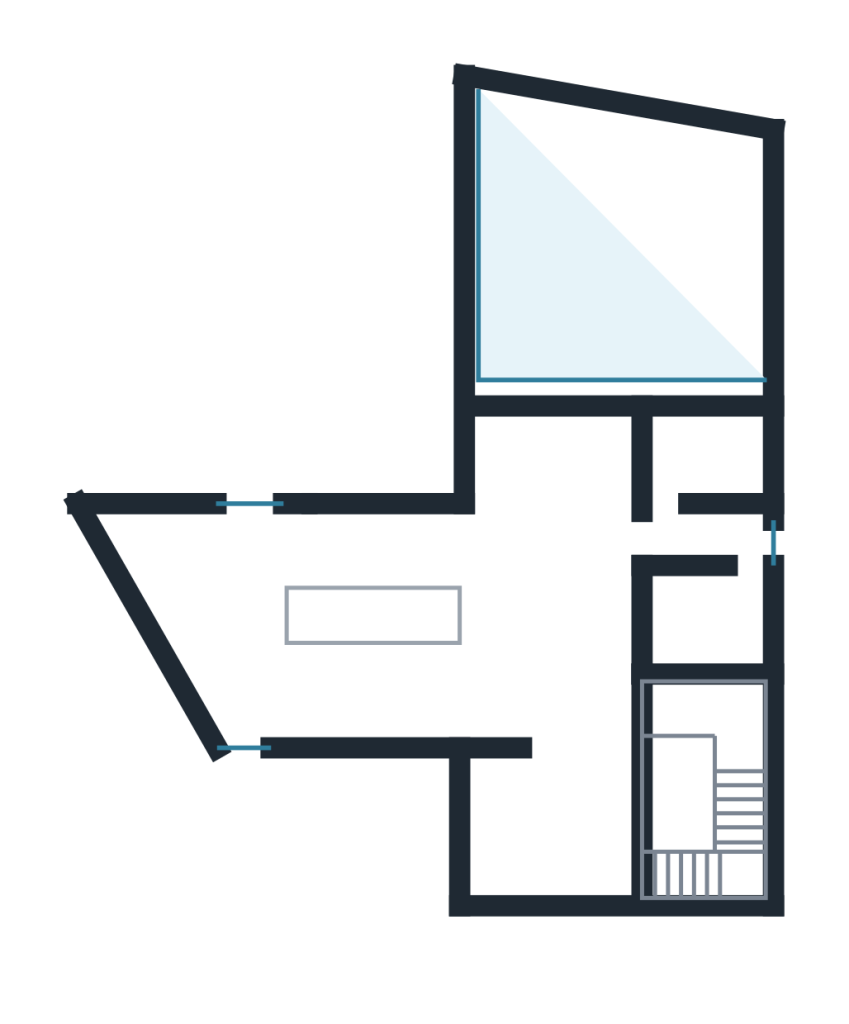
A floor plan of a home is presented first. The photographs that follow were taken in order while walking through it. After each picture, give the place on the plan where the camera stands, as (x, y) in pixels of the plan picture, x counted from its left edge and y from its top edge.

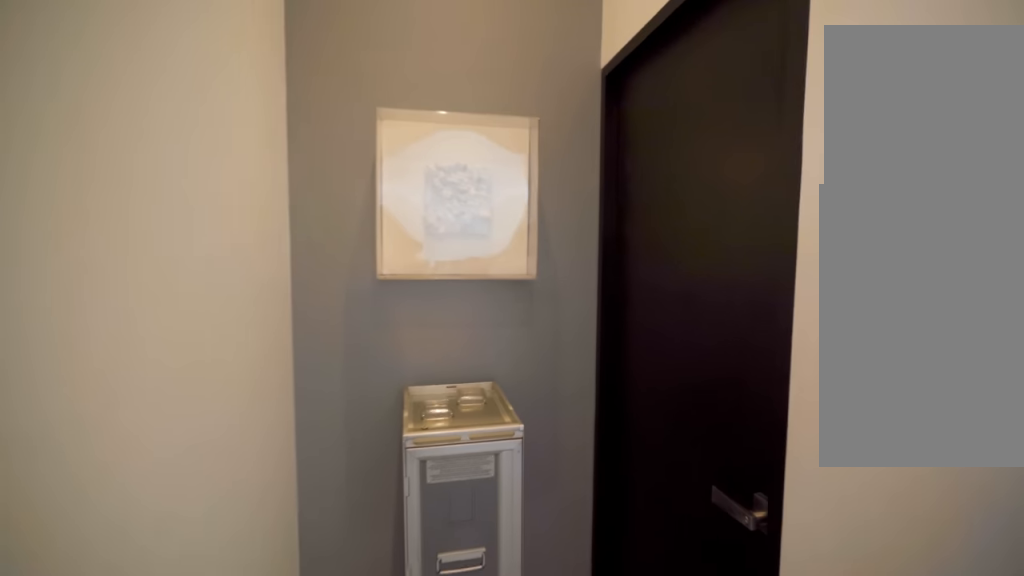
(665, 521)
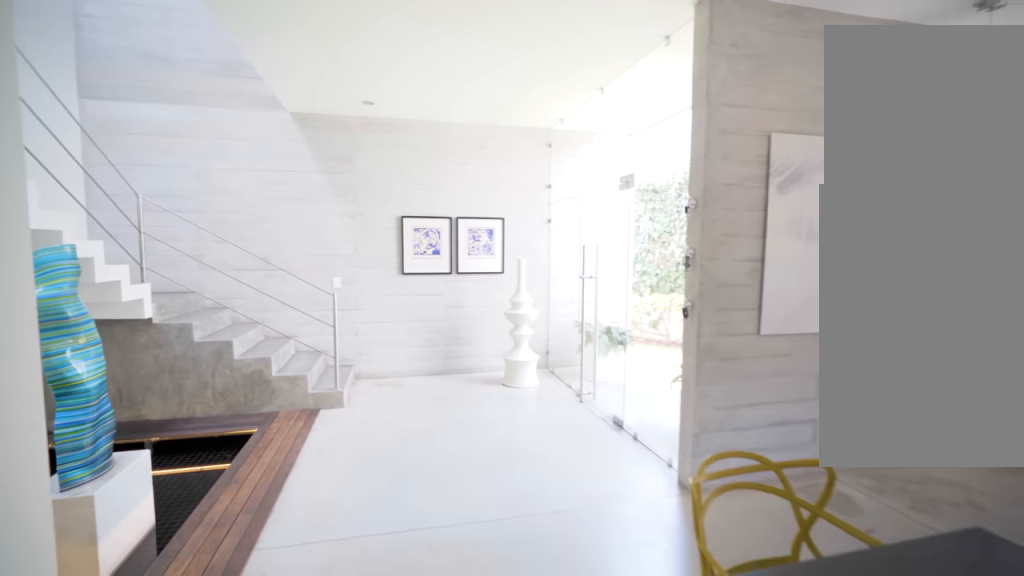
(584, 546)
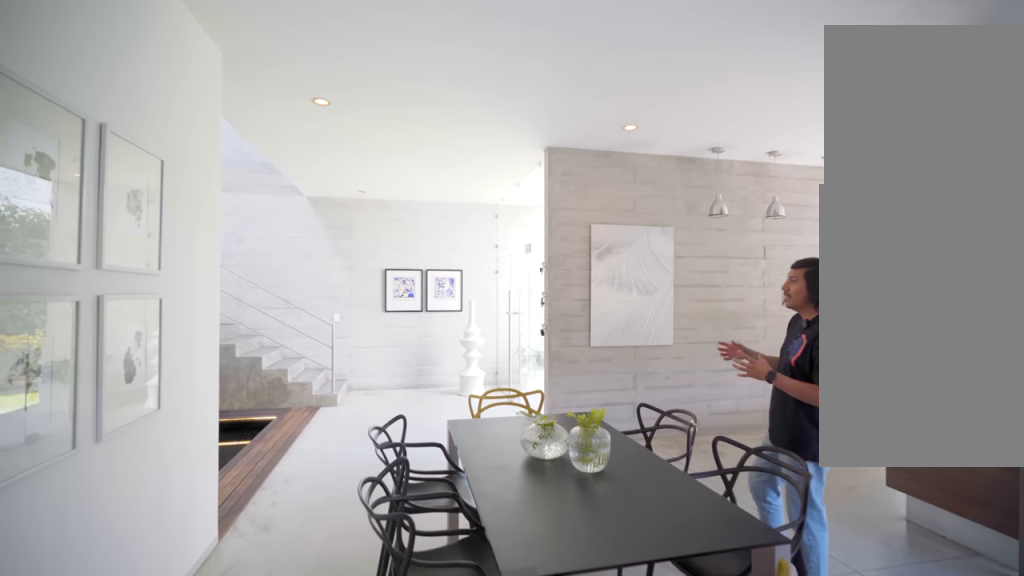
(594, 549)
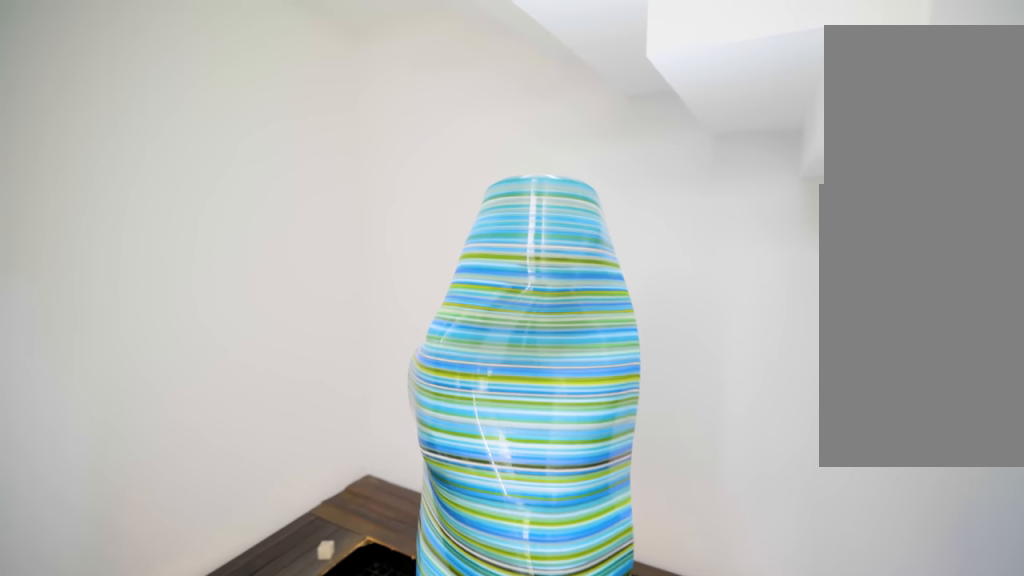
(601, 774)
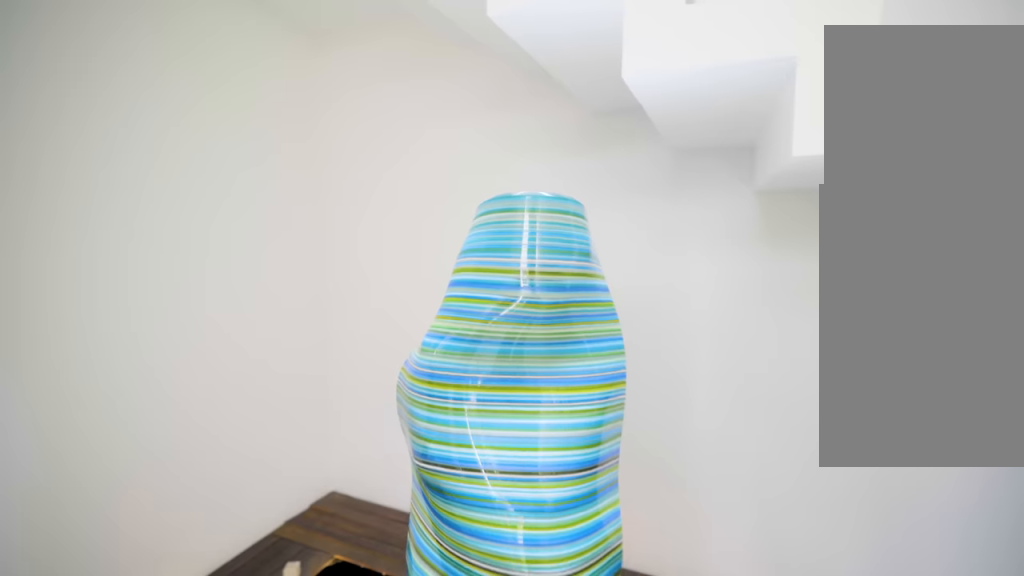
(600, 774)
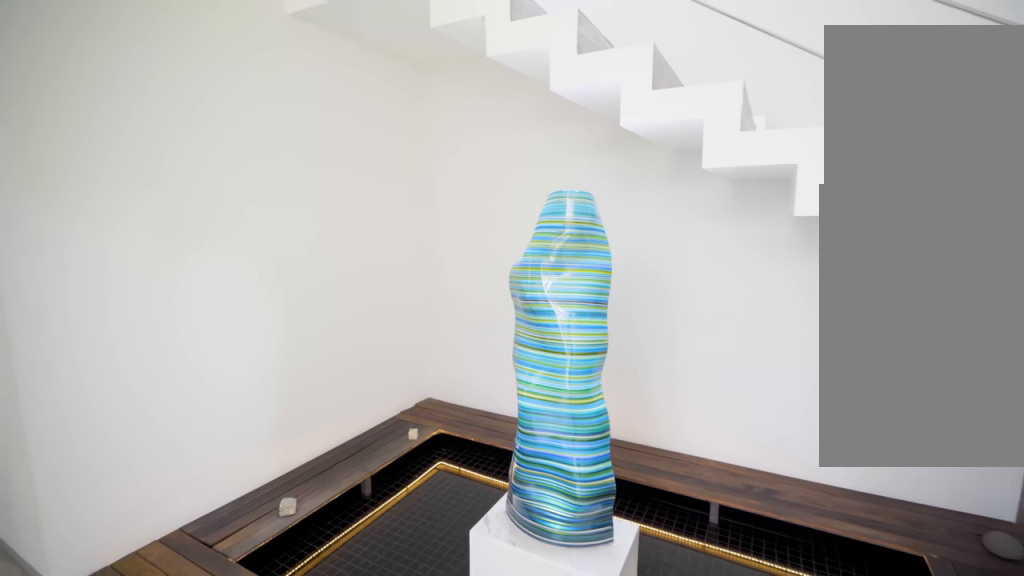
(601, 774)
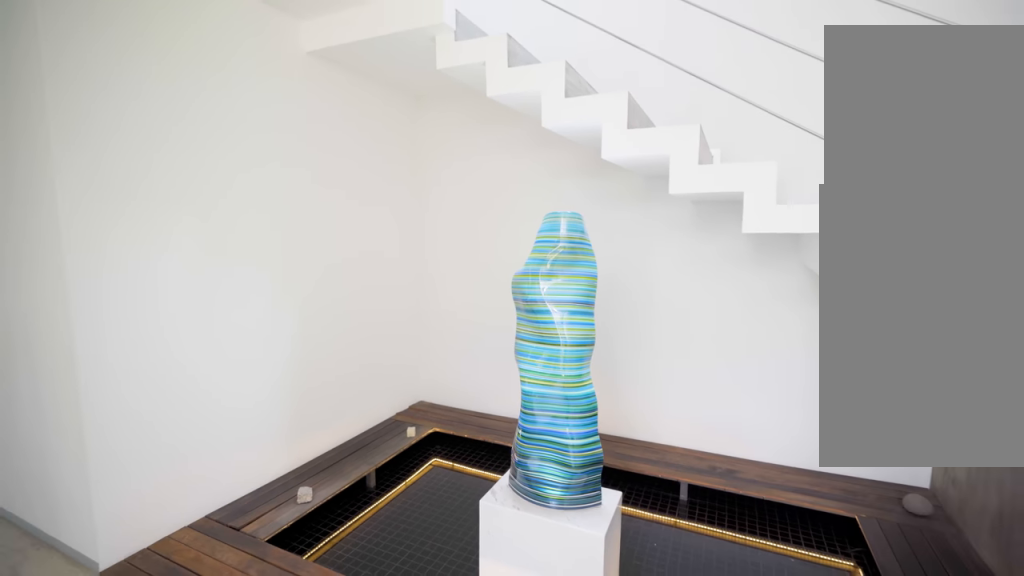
(601, 774)
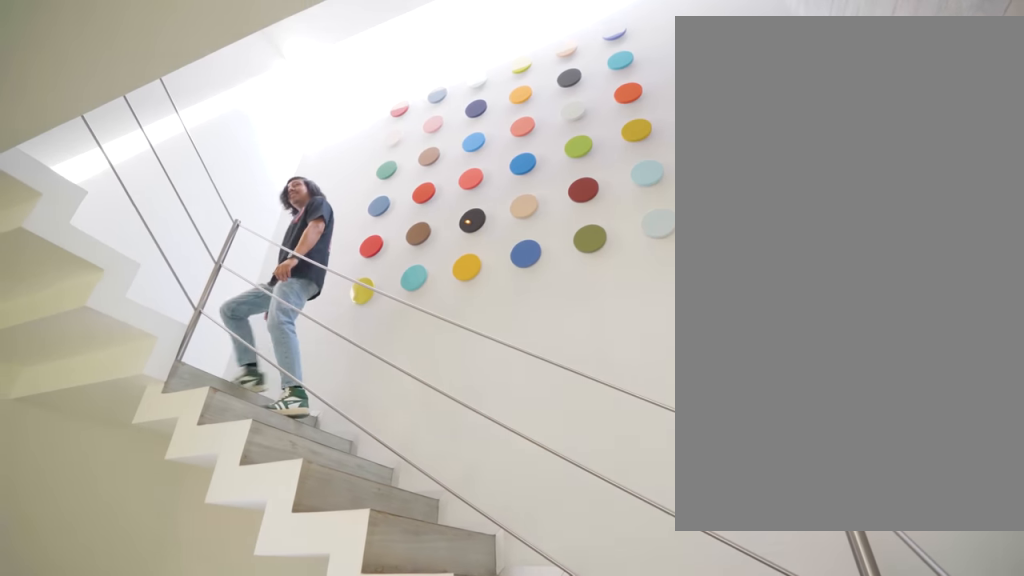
(601, 791)
